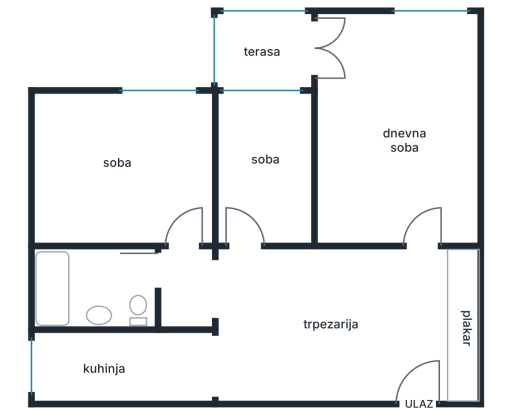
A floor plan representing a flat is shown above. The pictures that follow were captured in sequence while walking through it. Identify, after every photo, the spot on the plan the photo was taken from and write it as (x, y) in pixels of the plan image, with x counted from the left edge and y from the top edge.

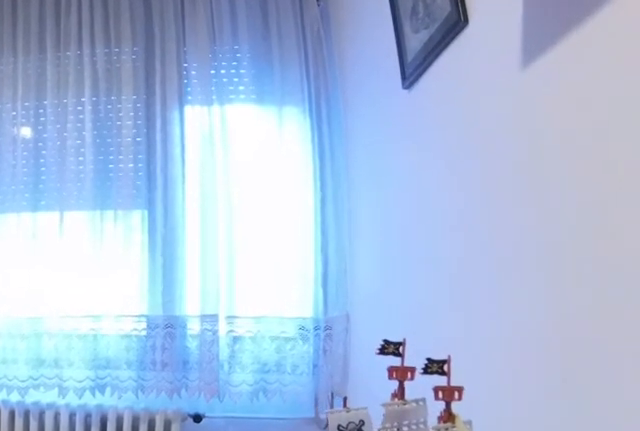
(191, 210)
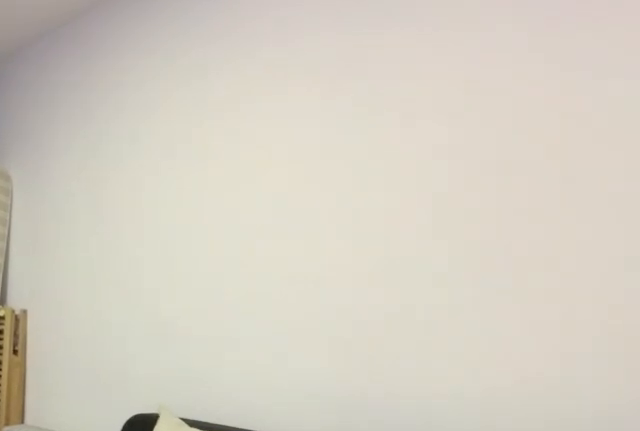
(129, 112)
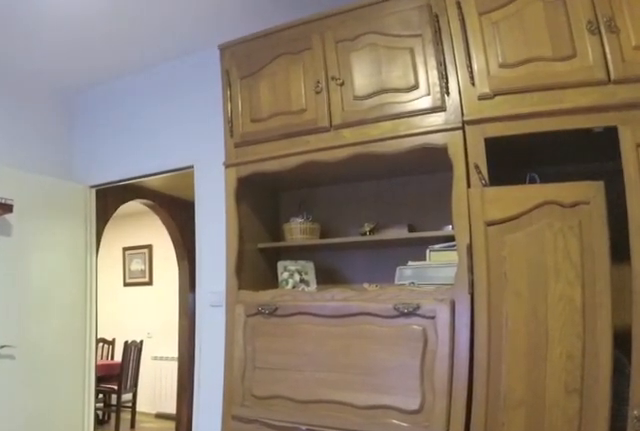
(128, 127)
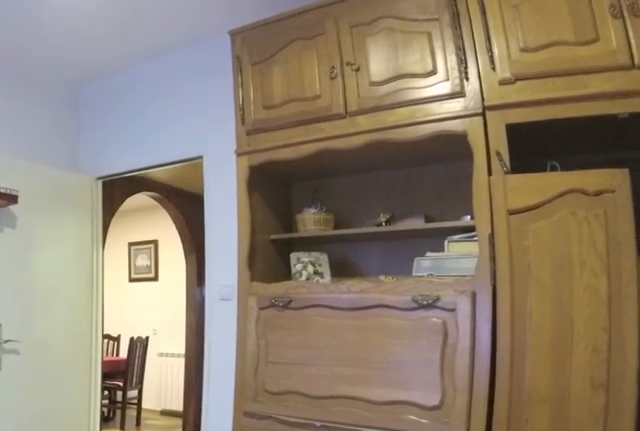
(133, 134)
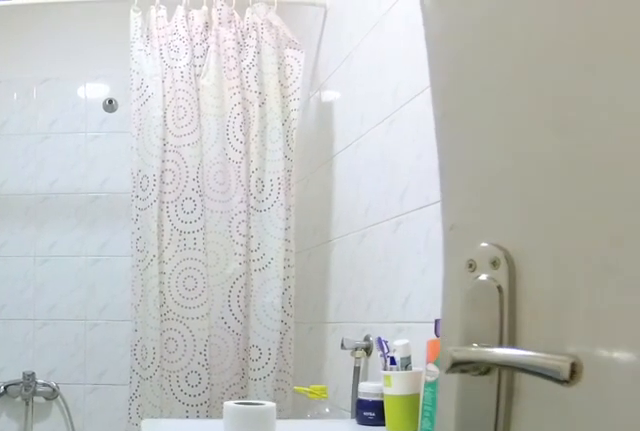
(171, 266)
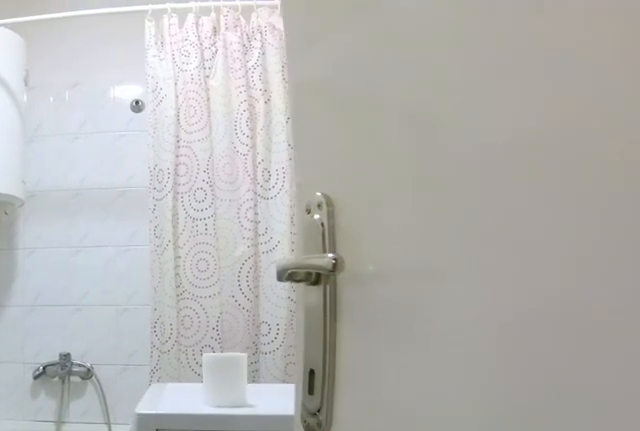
(173, 260)
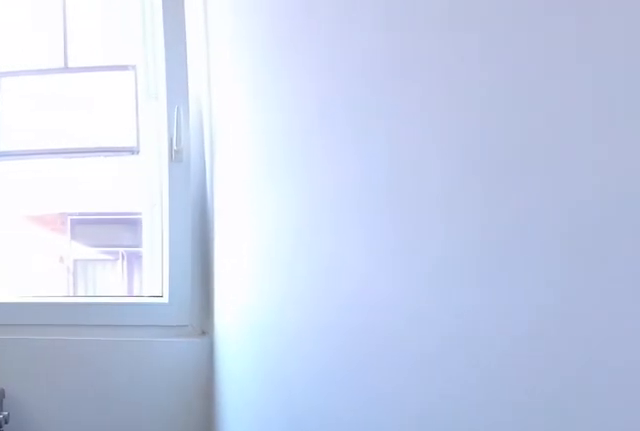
(135, 364)
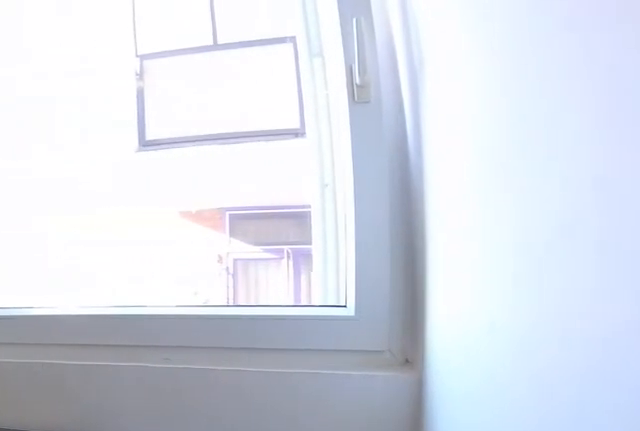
(102, 363)
